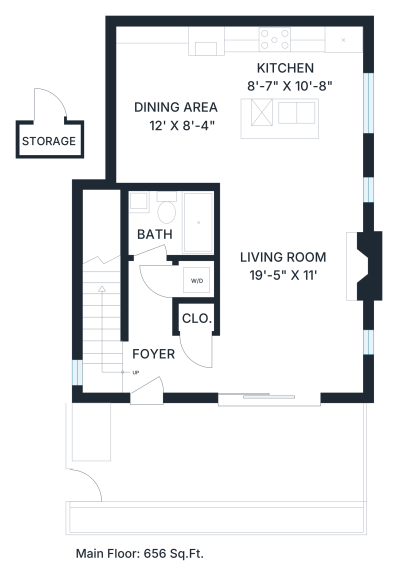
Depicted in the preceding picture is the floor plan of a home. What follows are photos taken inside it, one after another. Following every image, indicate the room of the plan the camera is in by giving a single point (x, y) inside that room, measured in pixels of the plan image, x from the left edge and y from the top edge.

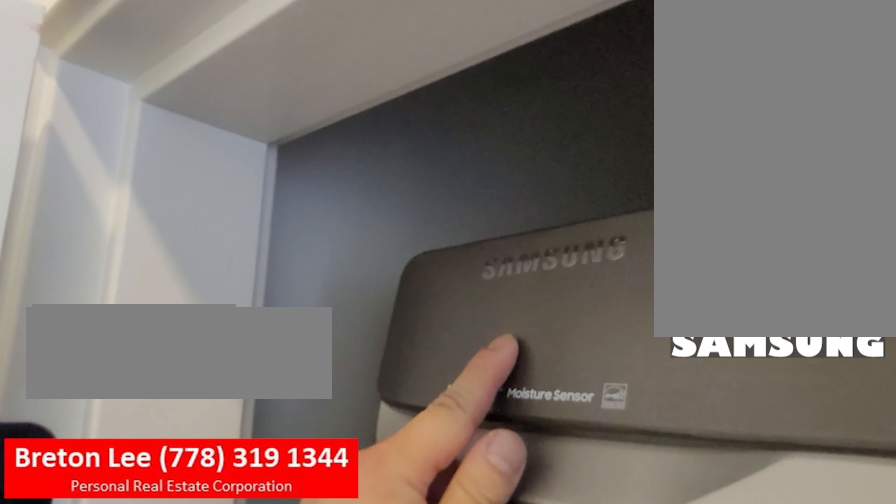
(198, 279)
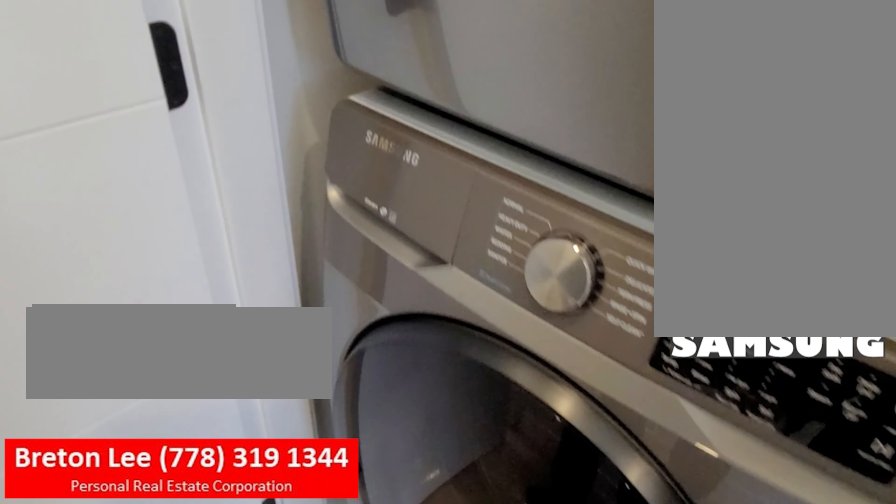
(198, 279)
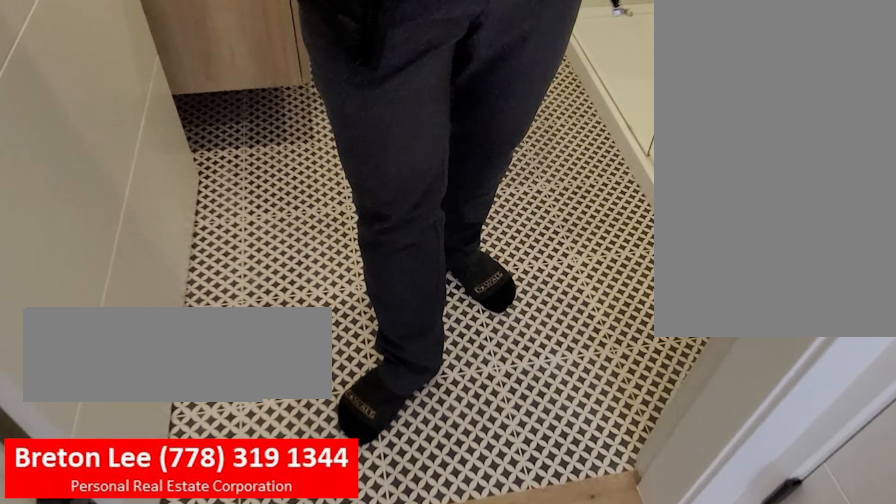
(155, 237)
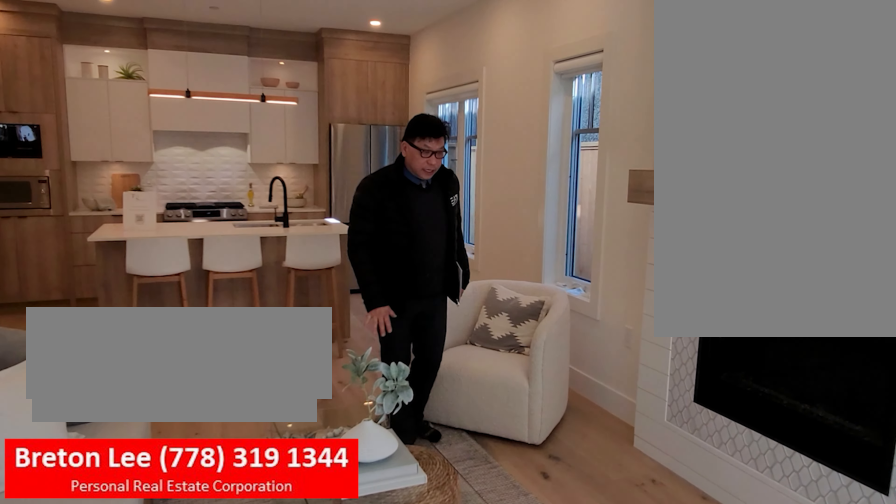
(280, 311)
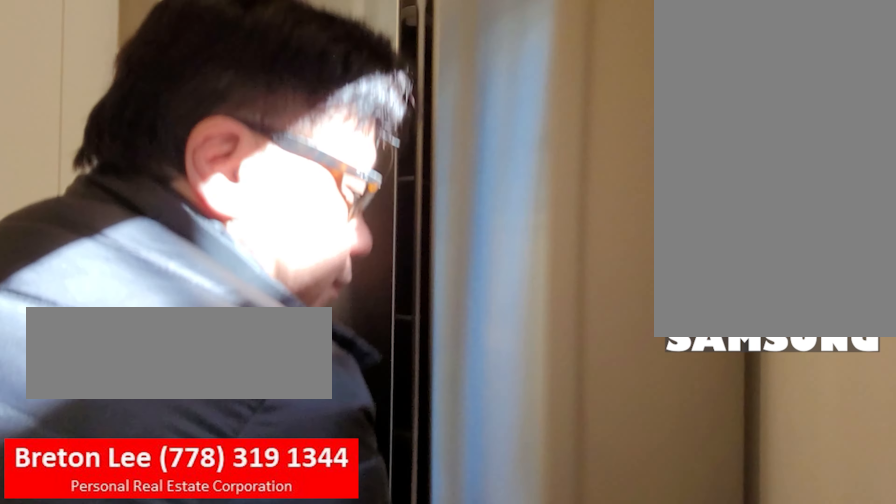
(340, 111)
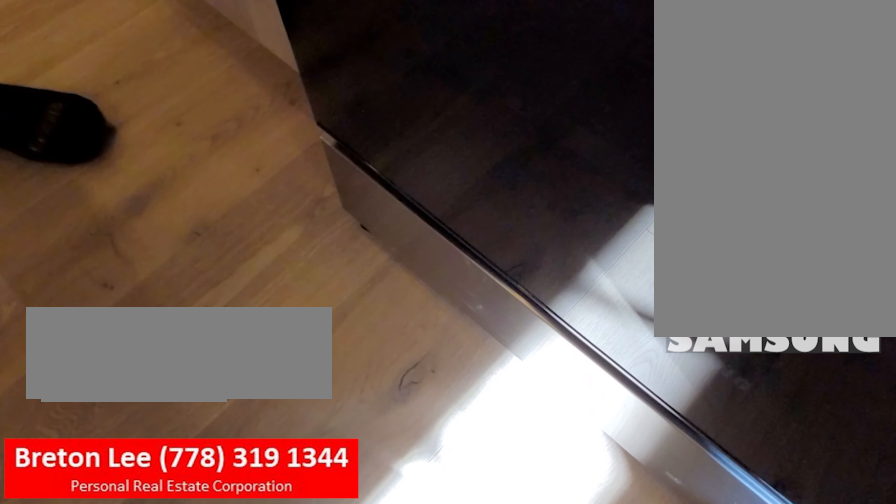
(340, 111)
